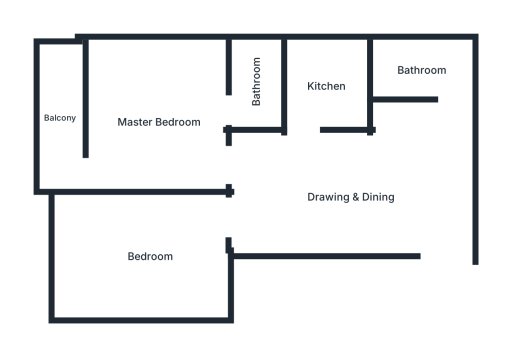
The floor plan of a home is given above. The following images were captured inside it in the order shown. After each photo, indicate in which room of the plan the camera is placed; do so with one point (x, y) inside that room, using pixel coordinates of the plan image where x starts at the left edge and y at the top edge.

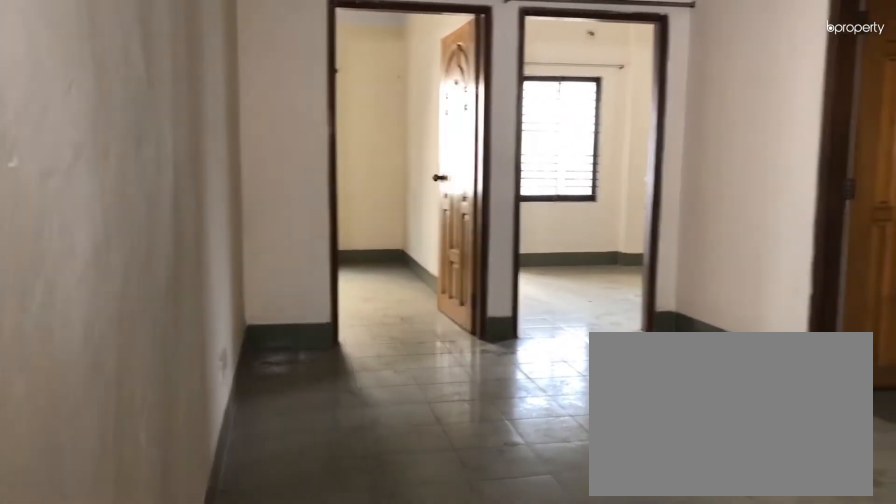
(351, 200)
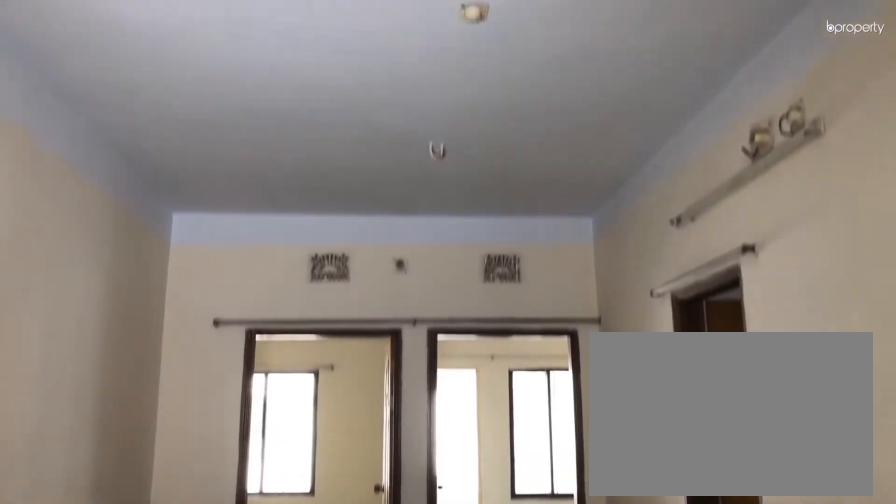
(351, 201)
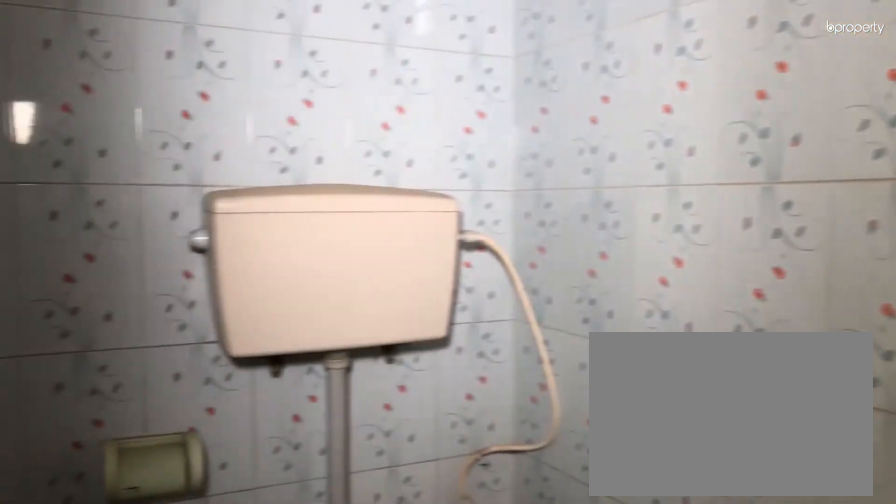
(420, 70)
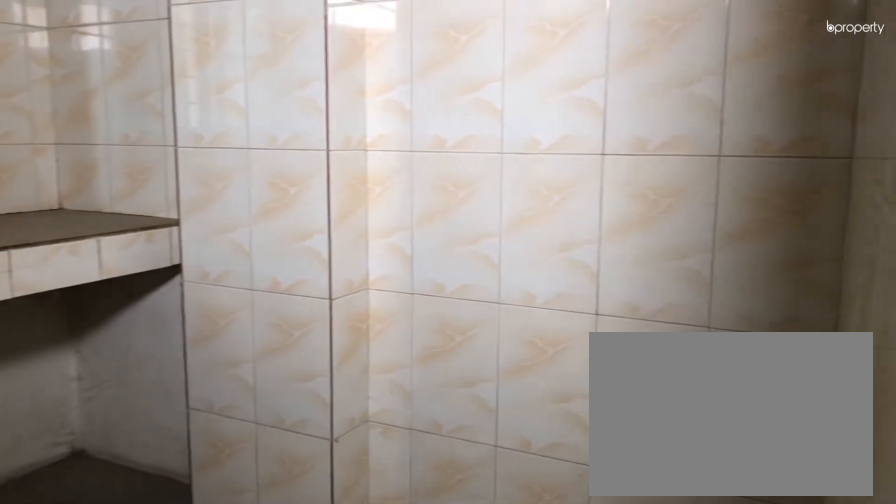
(326, 83)
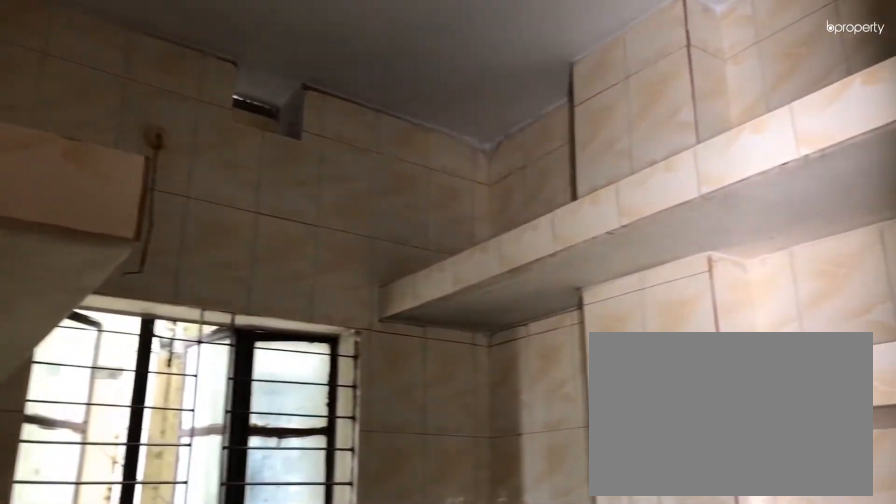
(327, 82)
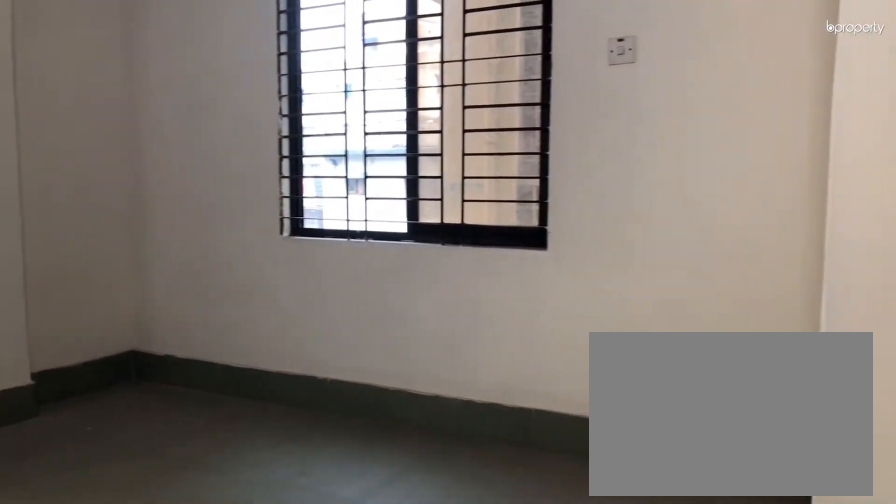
(156, 126)
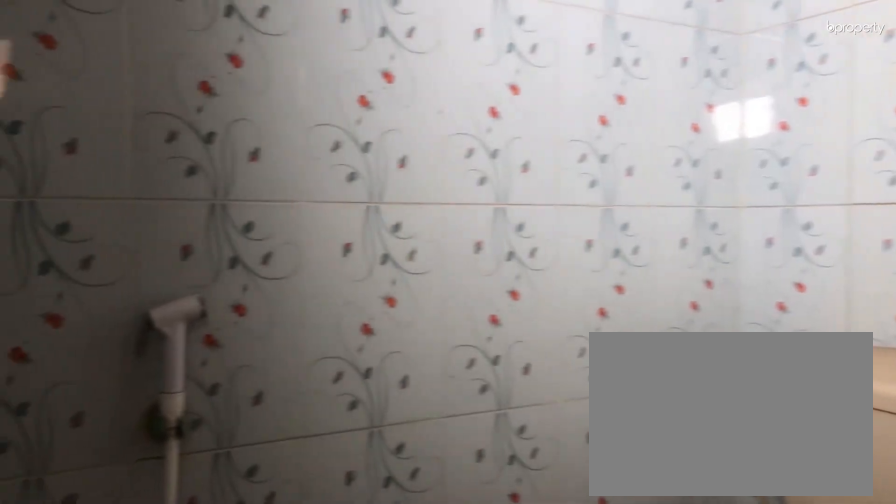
(254, 90)
